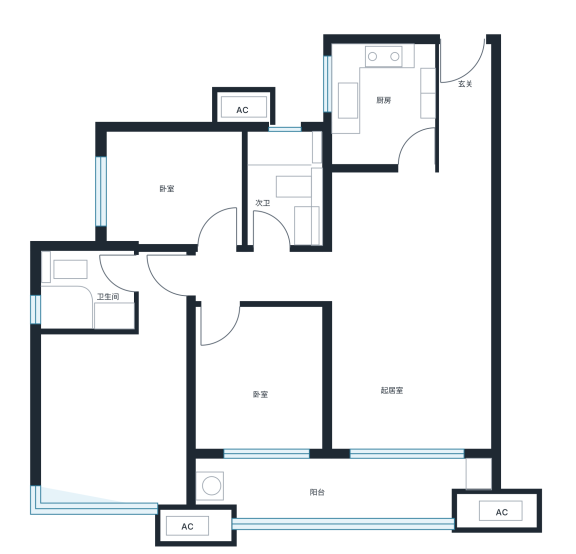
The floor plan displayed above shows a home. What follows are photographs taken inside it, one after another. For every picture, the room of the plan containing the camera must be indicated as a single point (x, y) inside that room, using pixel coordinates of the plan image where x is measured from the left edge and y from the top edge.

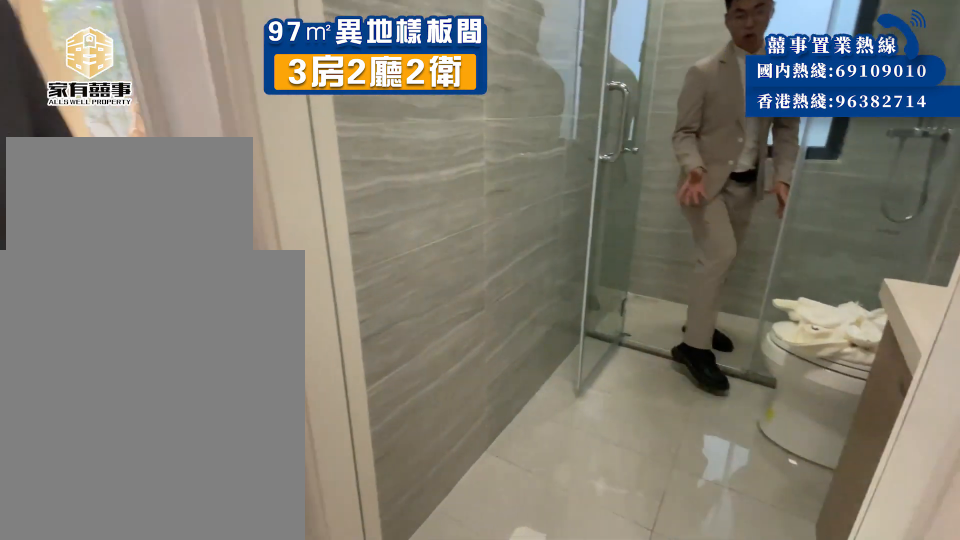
(262, 224)
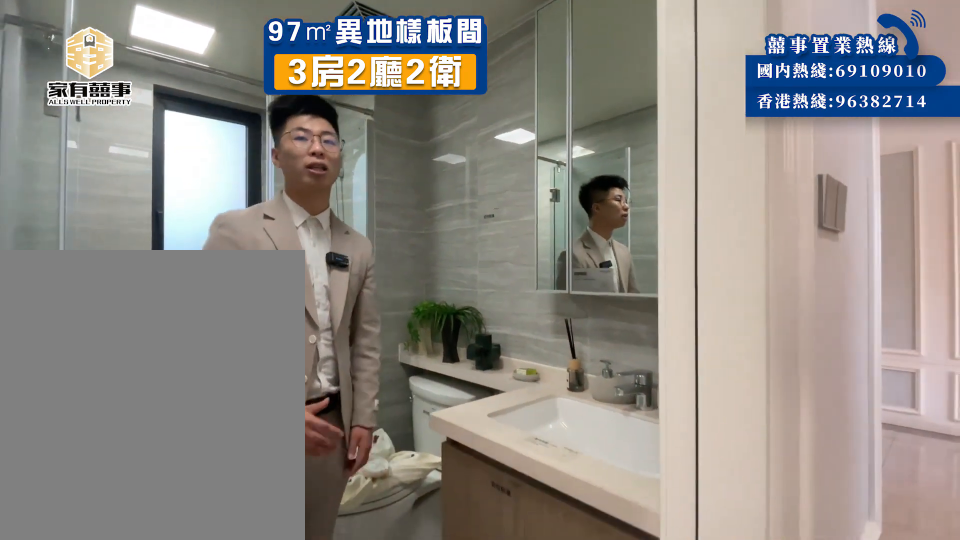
(262, 225)
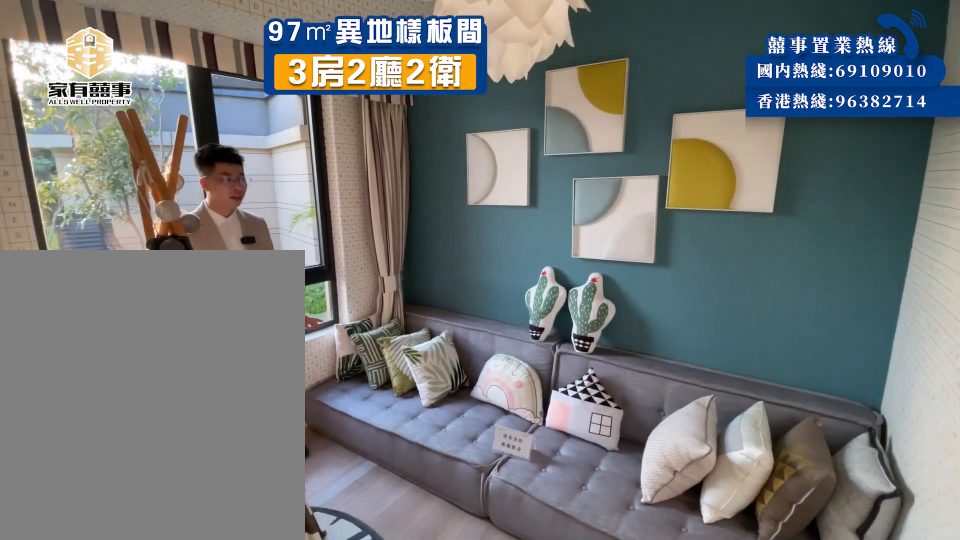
(205, 202)
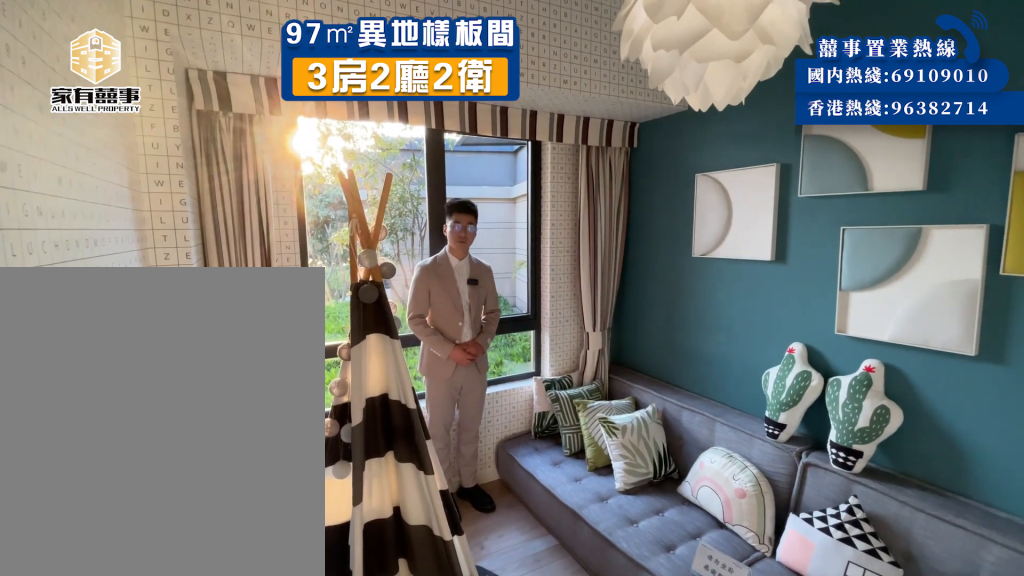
(205, 202)
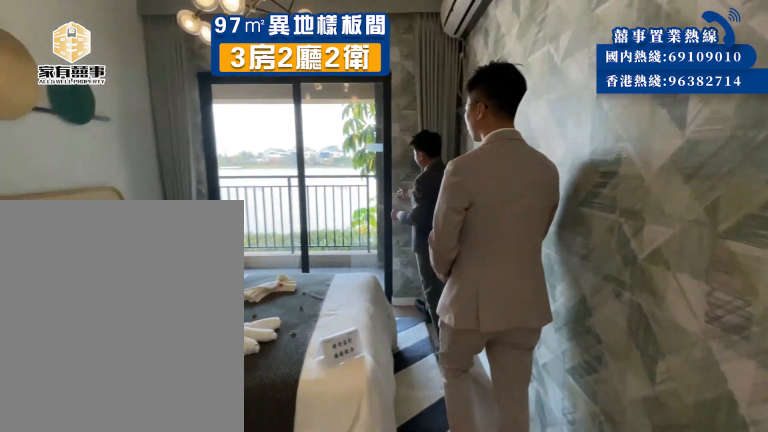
(222, 410)
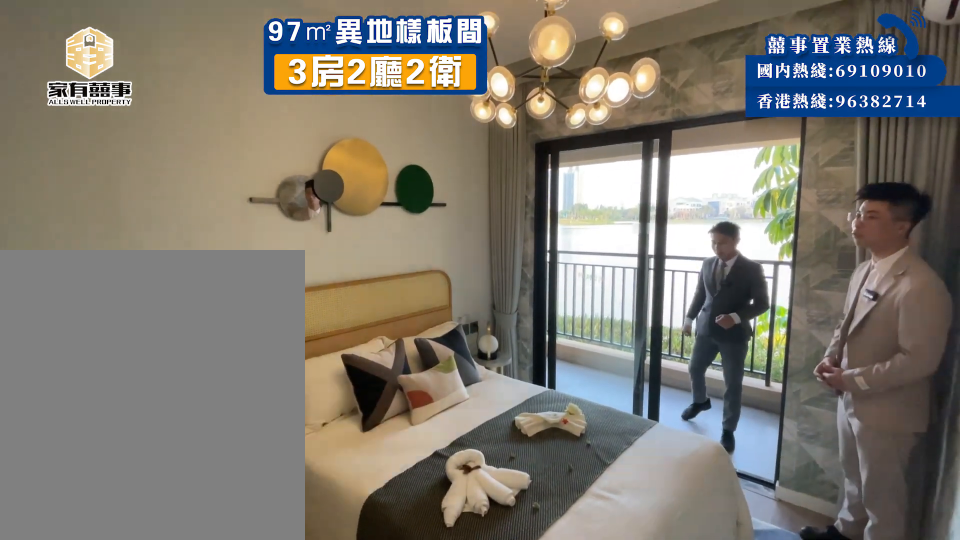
(226, 426)
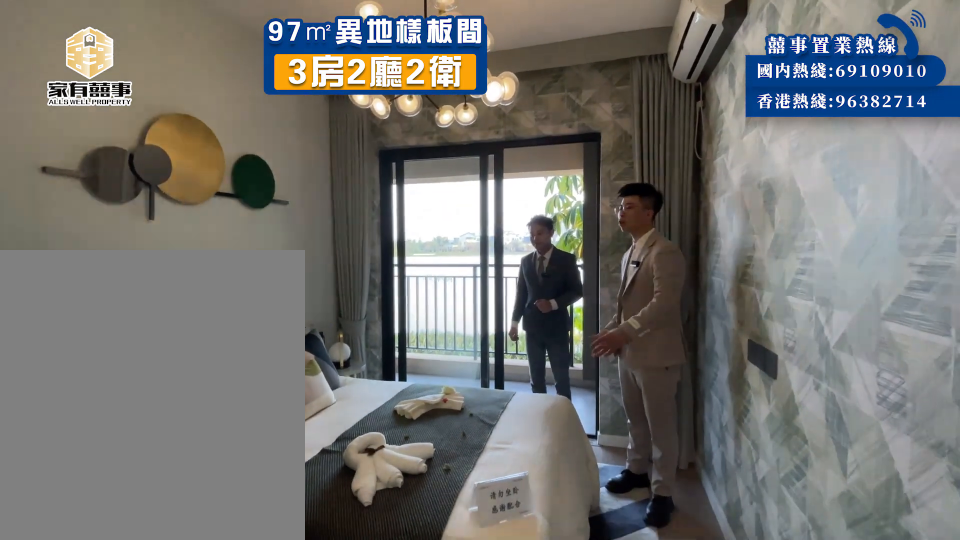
(214, 426)
